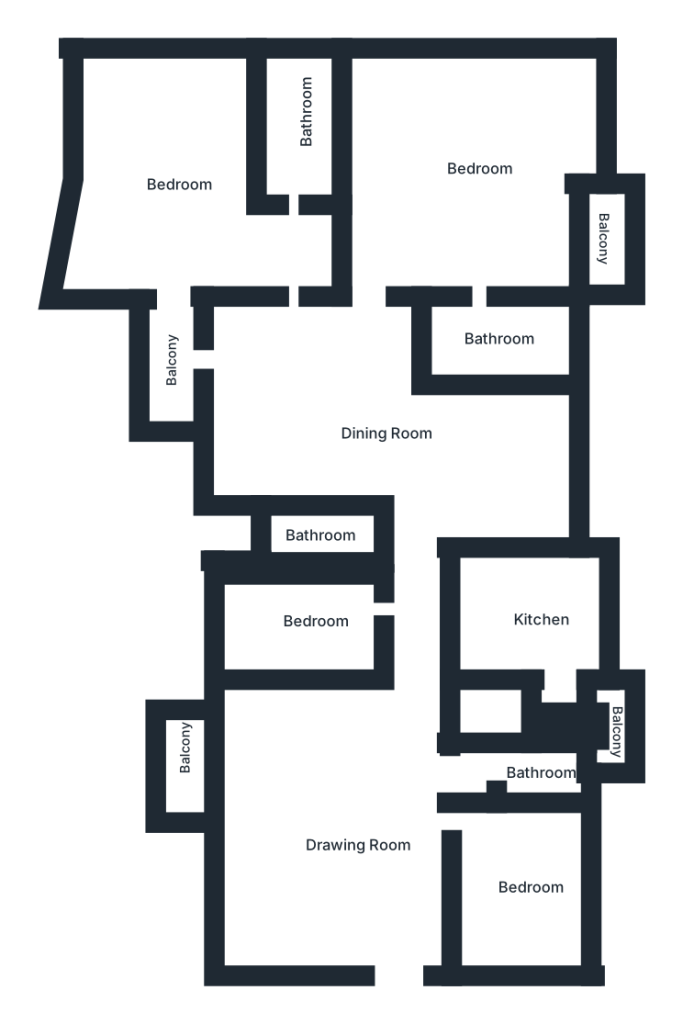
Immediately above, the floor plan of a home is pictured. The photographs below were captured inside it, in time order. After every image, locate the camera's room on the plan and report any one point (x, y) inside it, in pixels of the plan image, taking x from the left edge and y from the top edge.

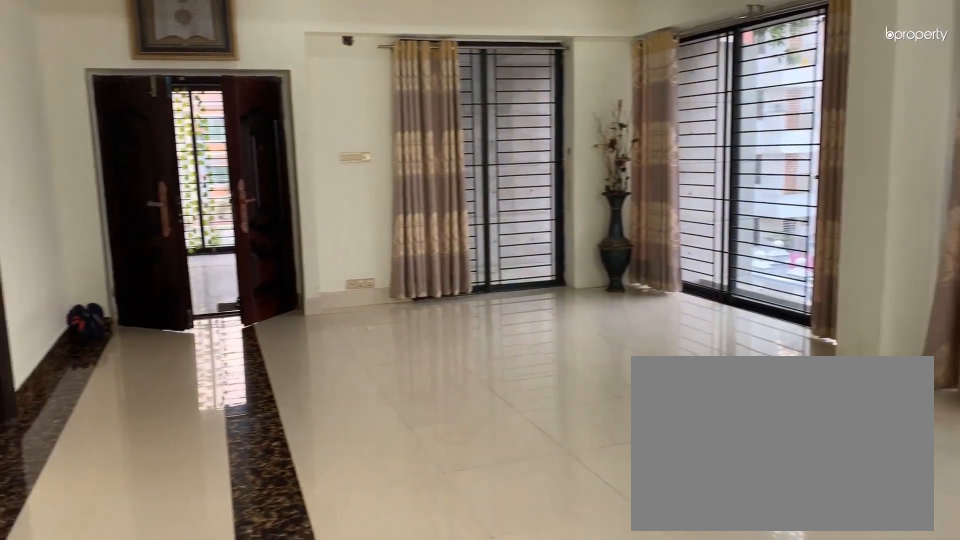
(362, 845)
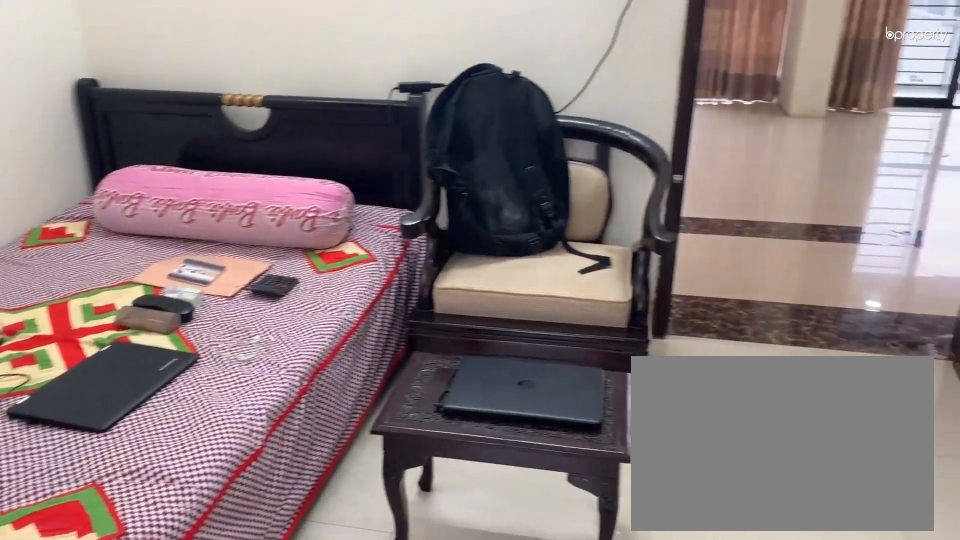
(532, 888)
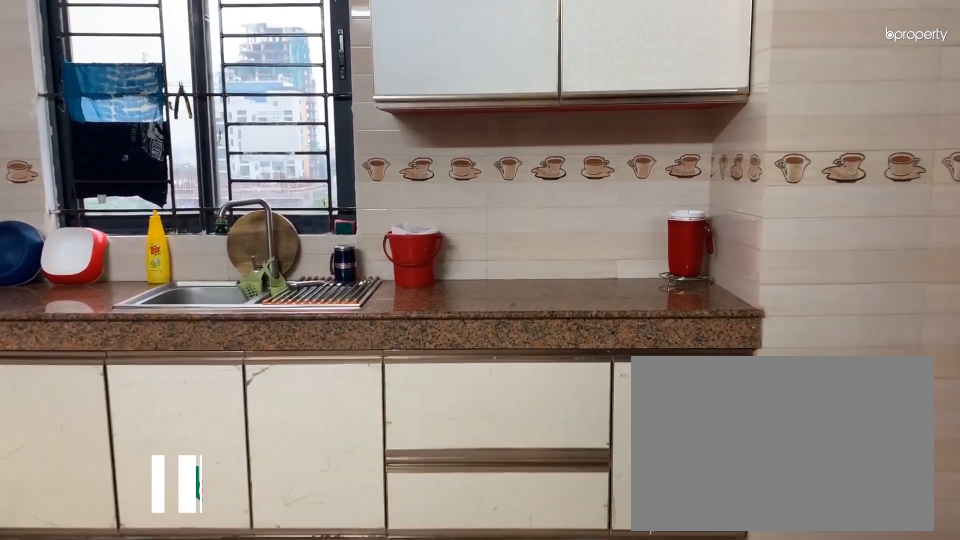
(547, 621)
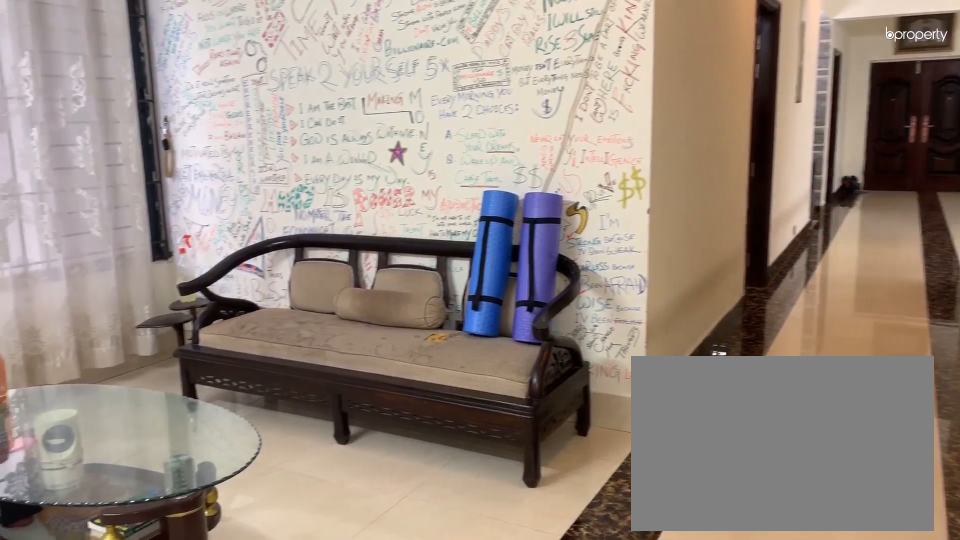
(367, 405)
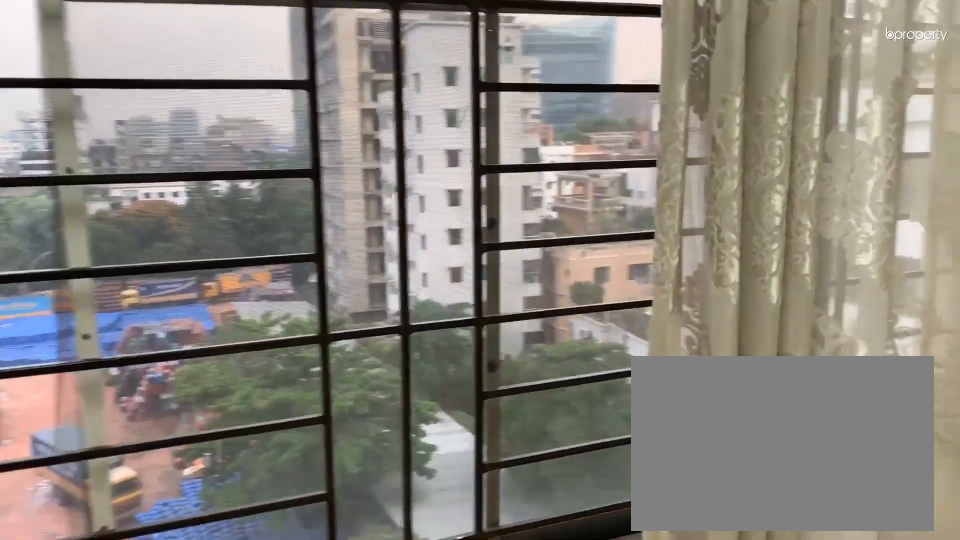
(481, 463)
